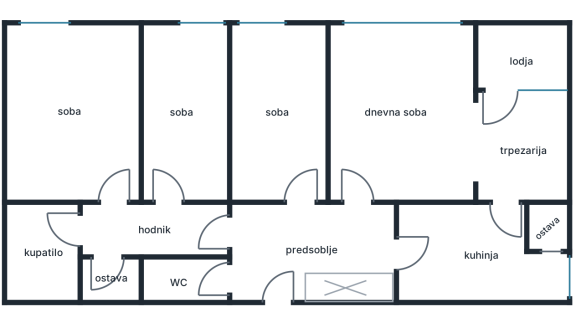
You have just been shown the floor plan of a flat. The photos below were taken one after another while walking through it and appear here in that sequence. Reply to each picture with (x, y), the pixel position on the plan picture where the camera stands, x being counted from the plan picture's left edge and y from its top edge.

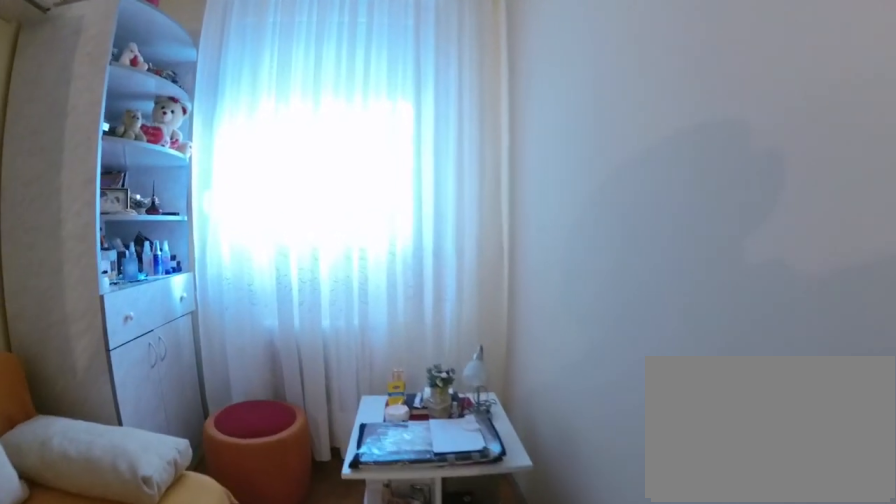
(195, 128)
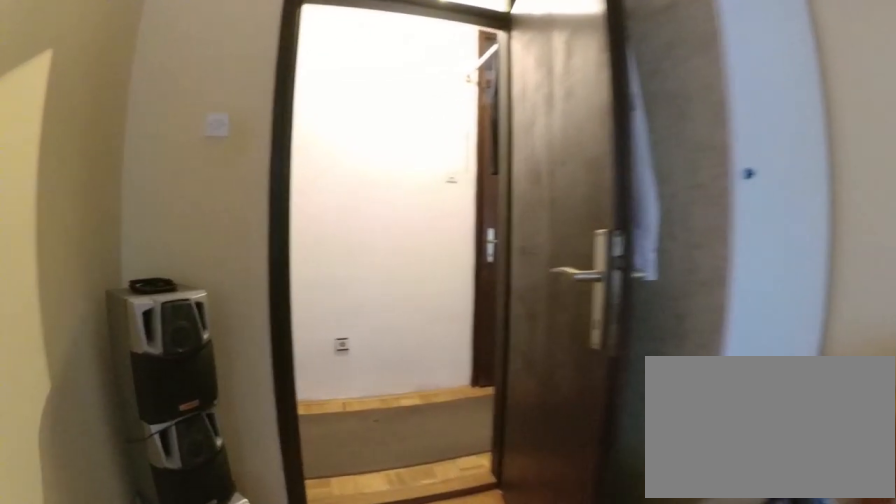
(178, 110)
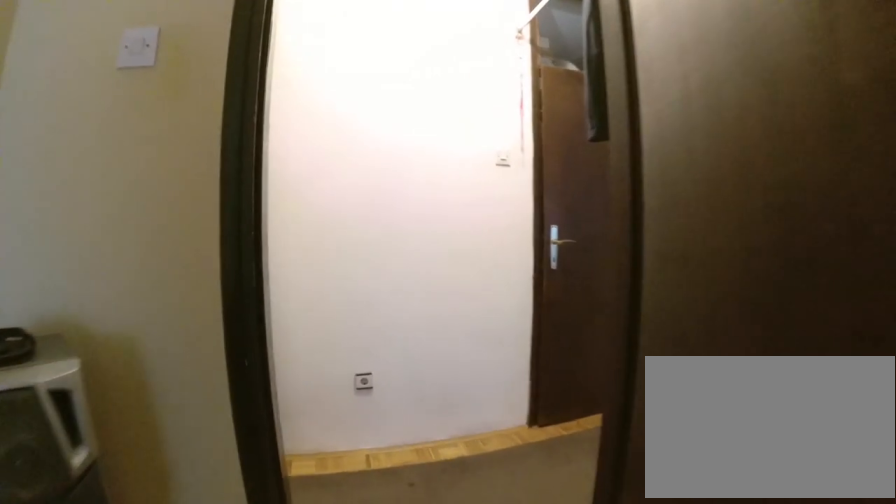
(179, 144)
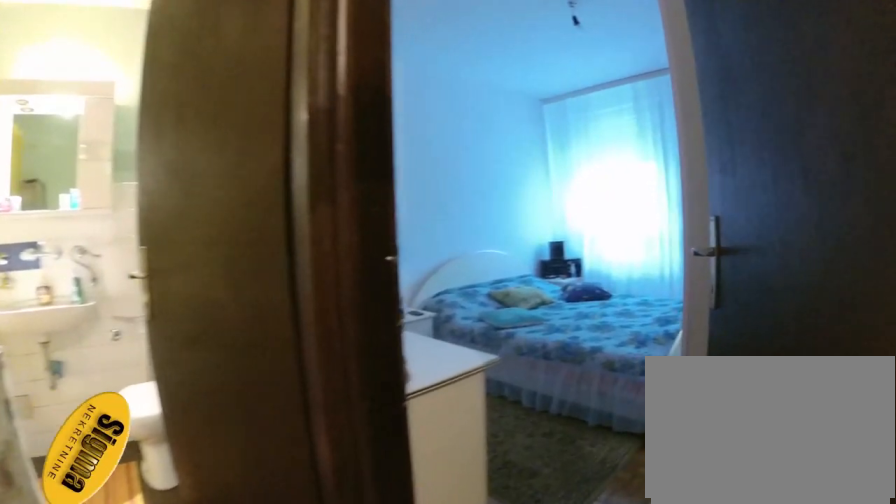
(126, 230)
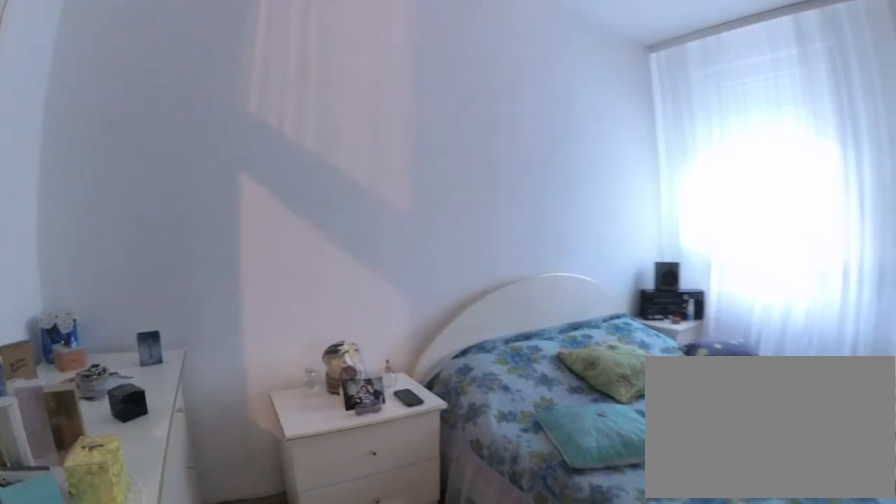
(94, 173)
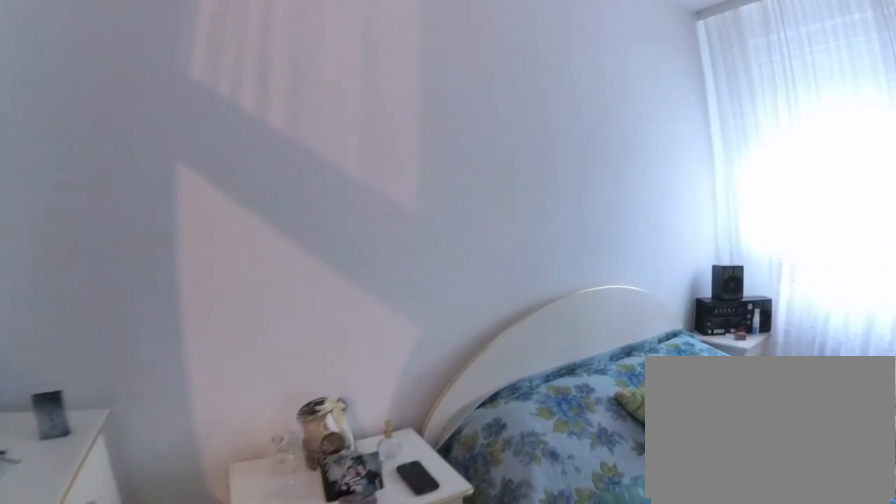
(74, 150)
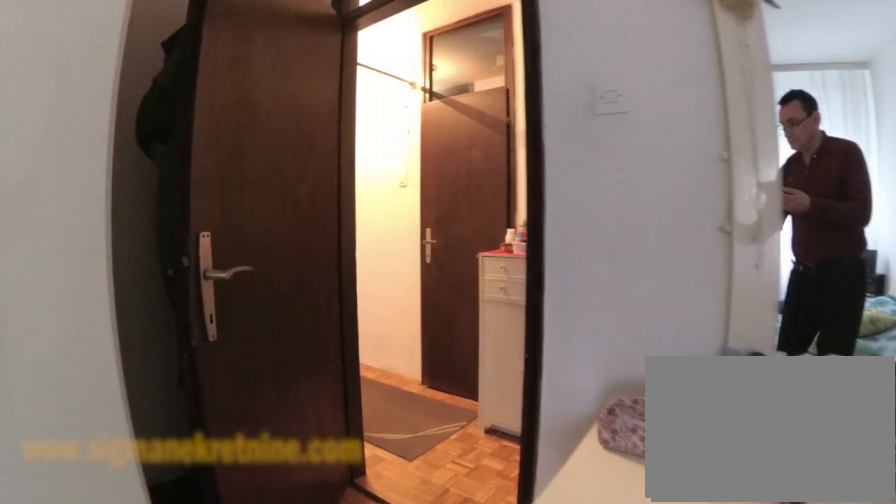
(62, 138)
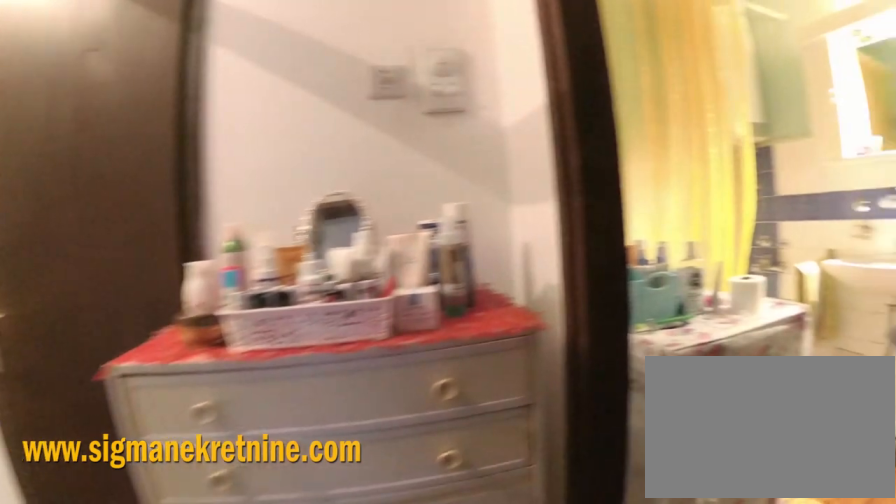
(104, 207)
